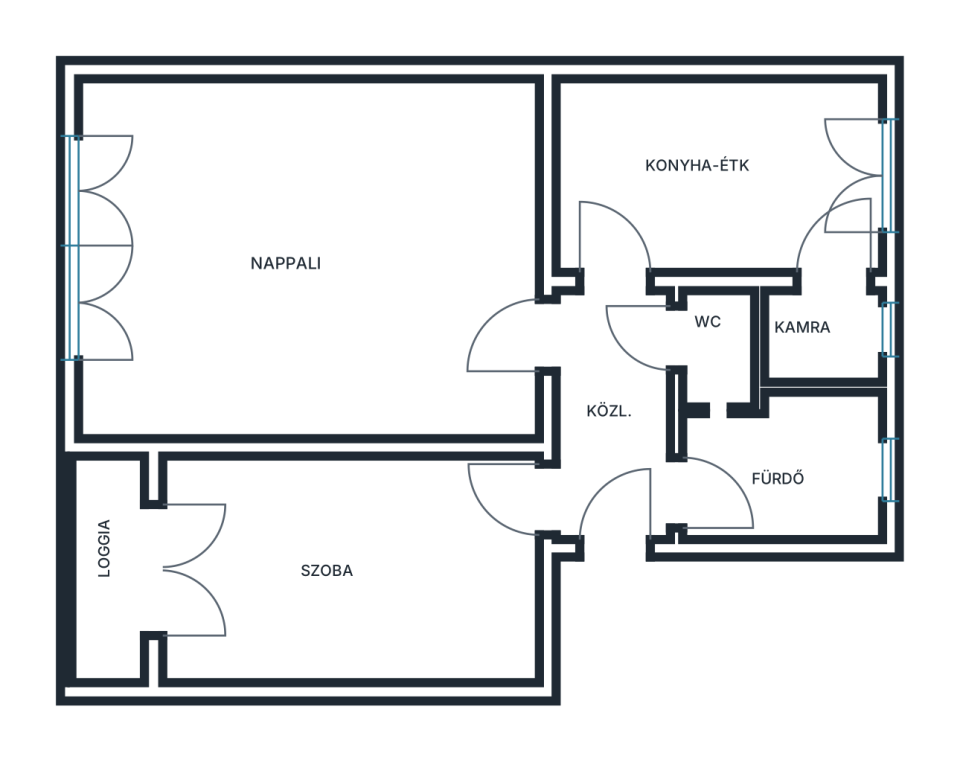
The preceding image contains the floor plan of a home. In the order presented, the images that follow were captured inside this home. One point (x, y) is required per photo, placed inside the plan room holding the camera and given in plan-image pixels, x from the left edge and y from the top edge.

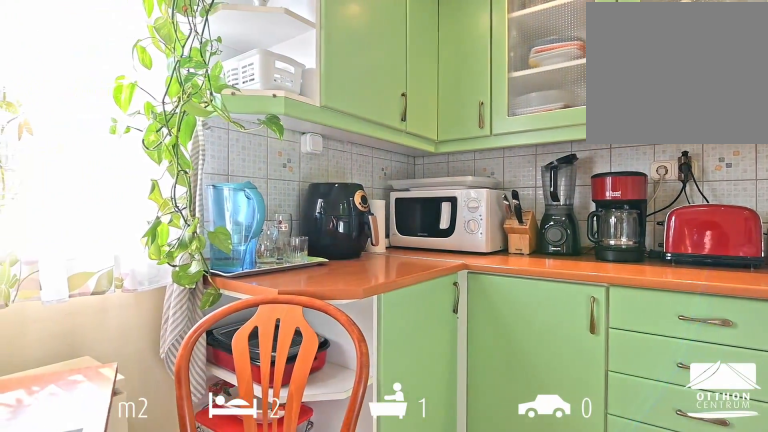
(721, 176)
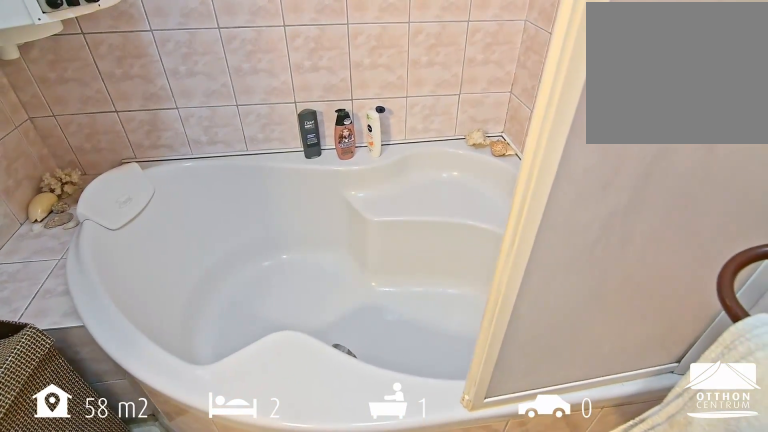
(787, 473)
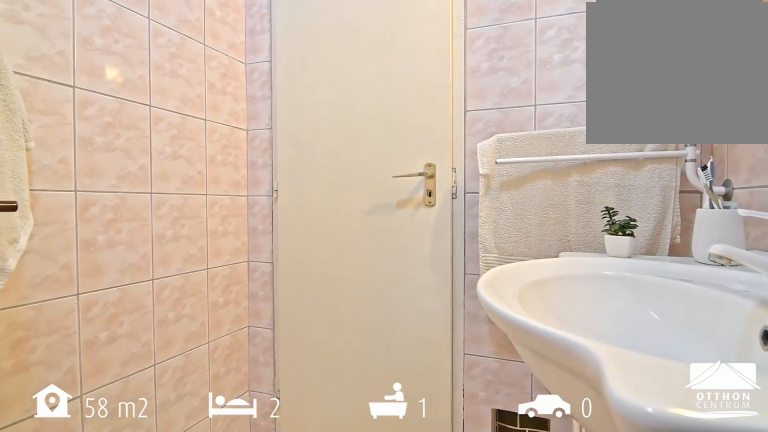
(787, 473)
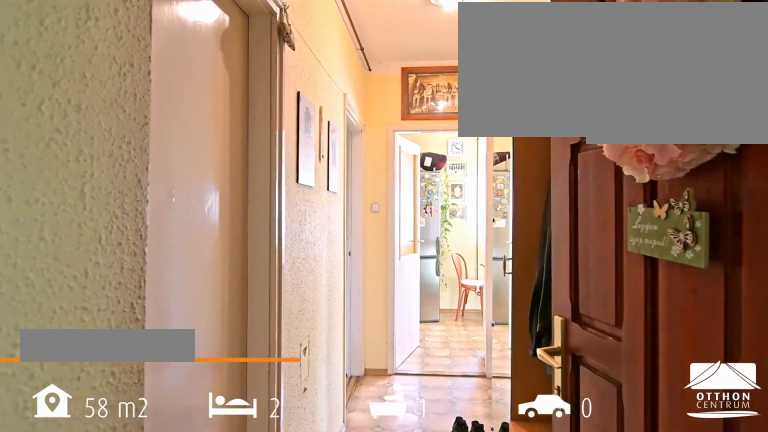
(614, 416)
